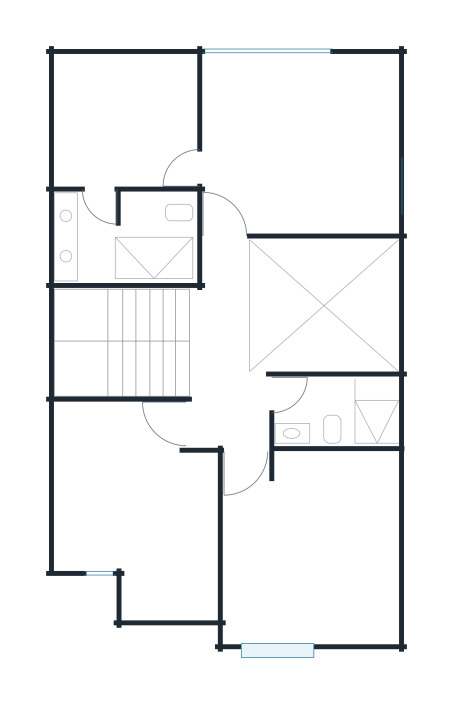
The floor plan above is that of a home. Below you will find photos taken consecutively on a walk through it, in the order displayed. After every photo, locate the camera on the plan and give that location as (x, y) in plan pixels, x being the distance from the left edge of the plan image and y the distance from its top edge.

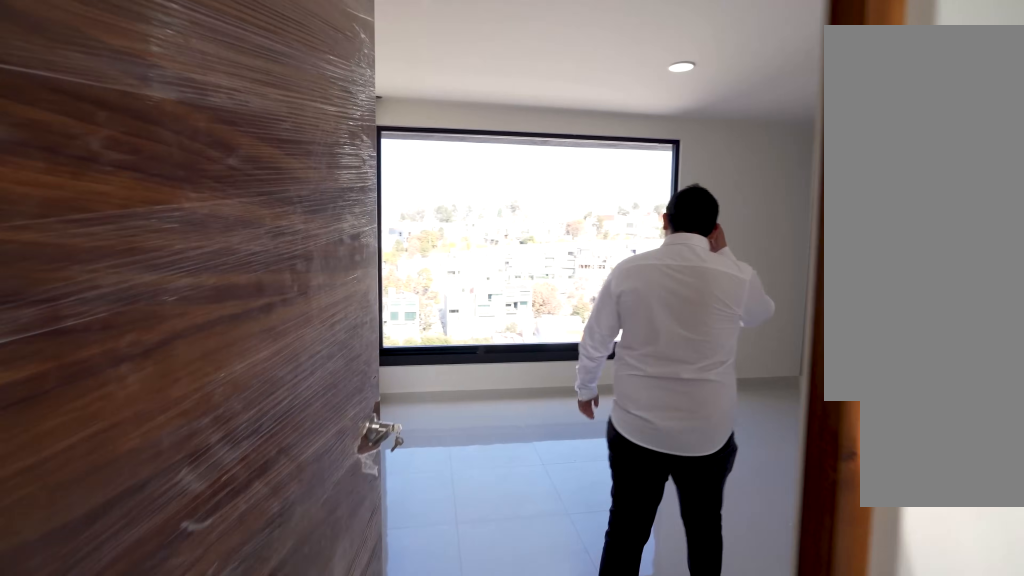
(279, 170)
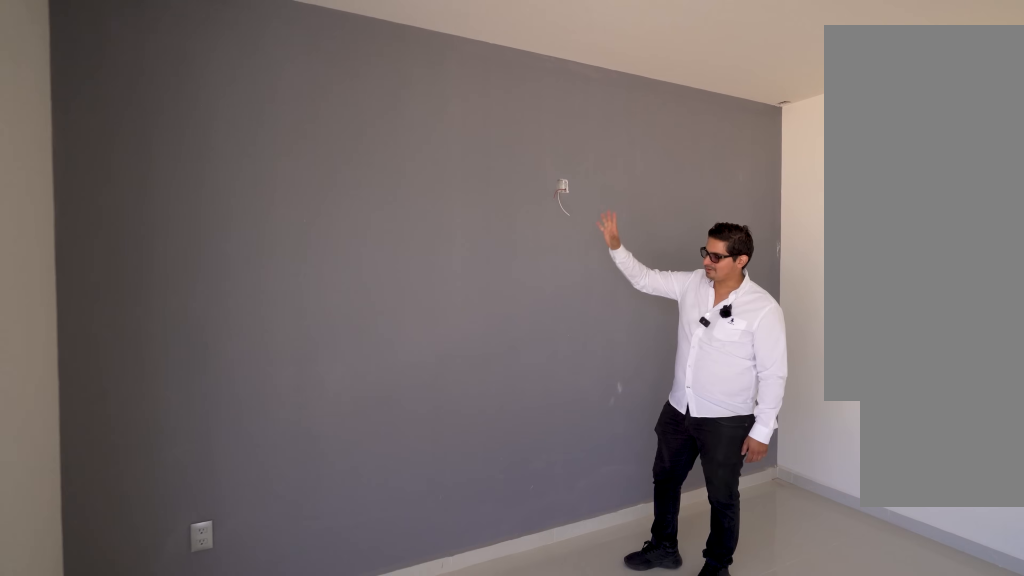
(252, 143)
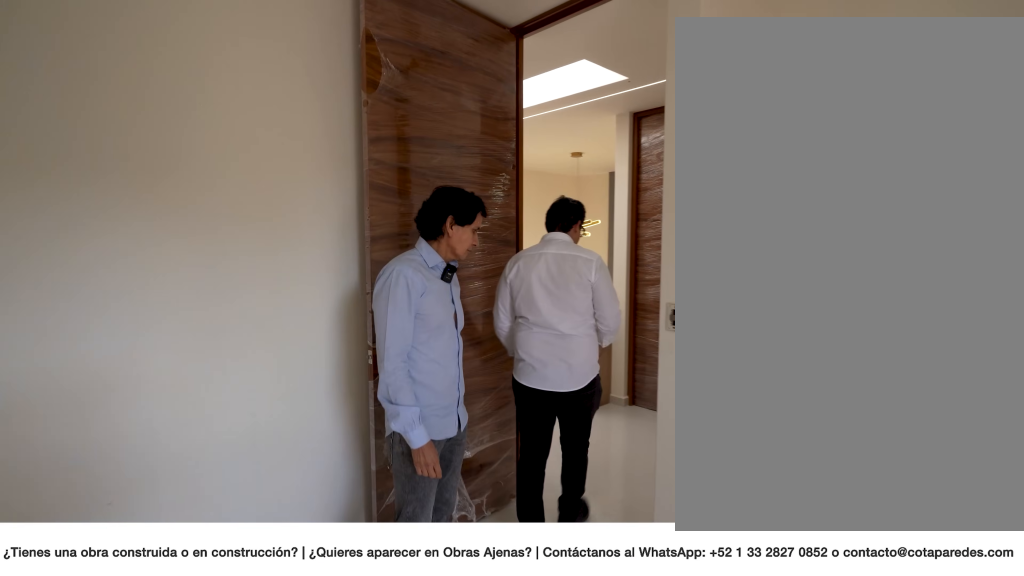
(160, 501)
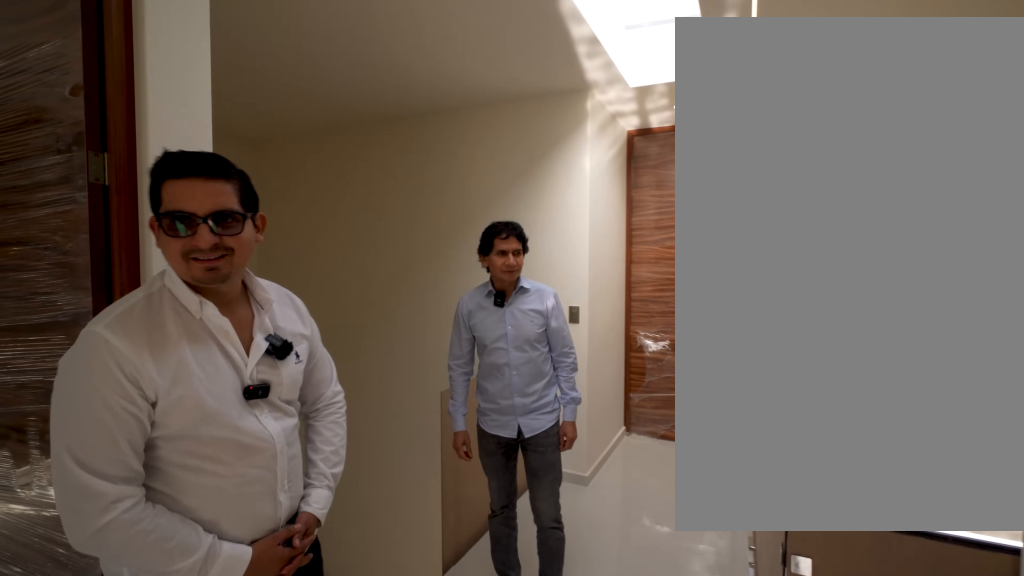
(245, 464)
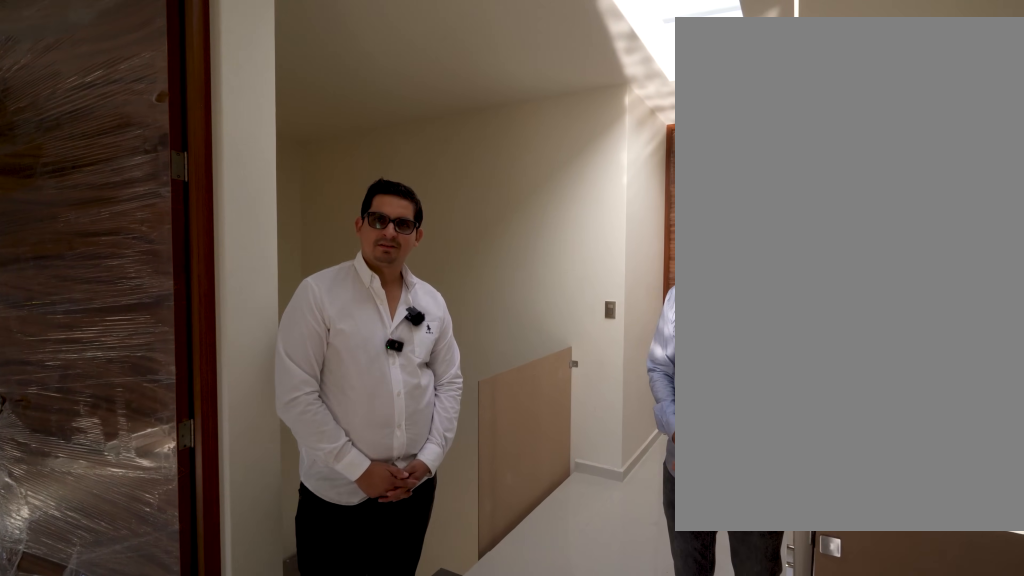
(245, 464)
